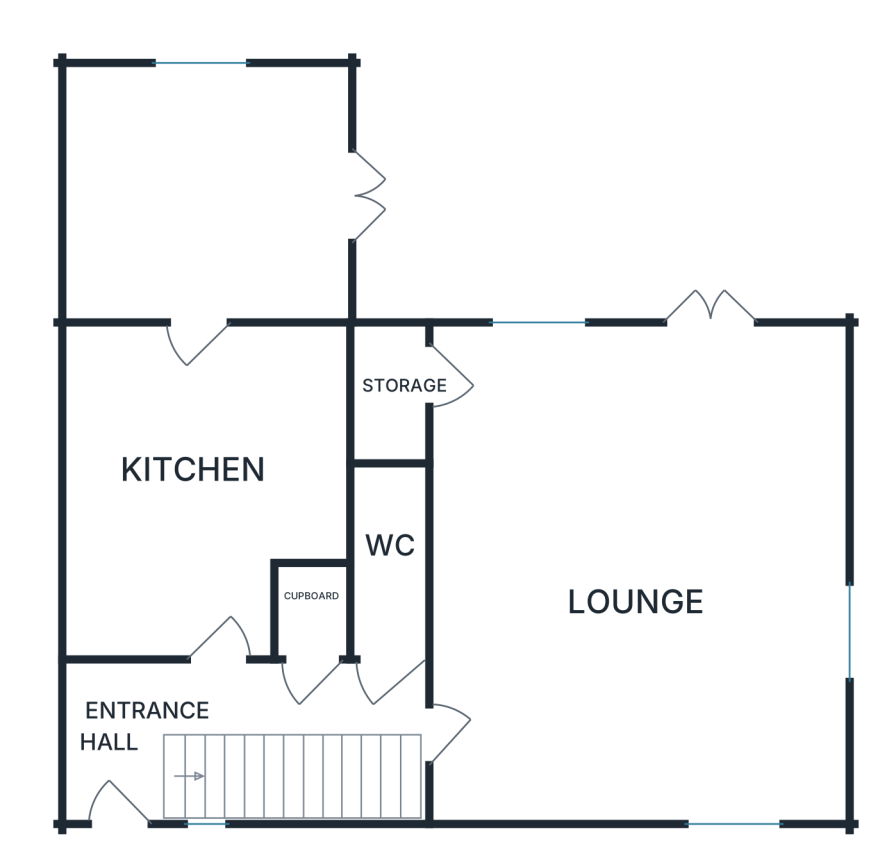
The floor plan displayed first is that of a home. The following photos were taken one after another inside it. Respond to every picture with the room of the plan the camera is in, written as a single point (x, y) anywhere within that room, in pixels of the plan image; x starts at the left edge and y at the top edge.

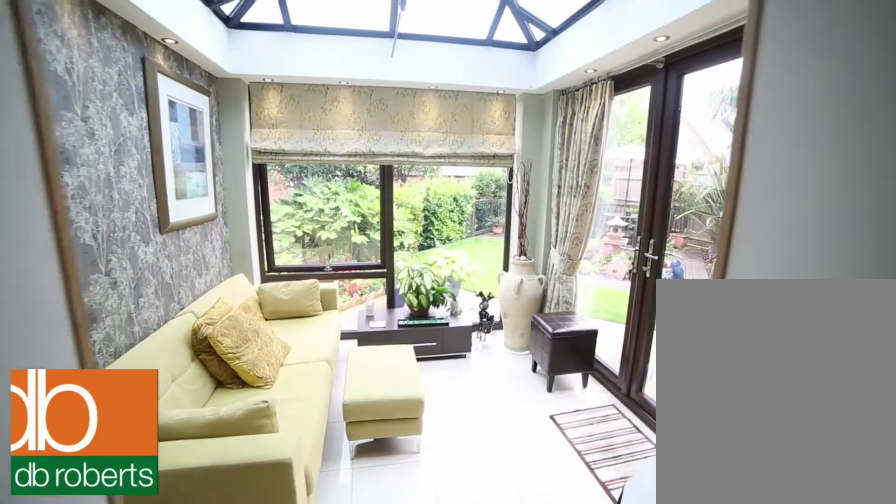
(206, 194)
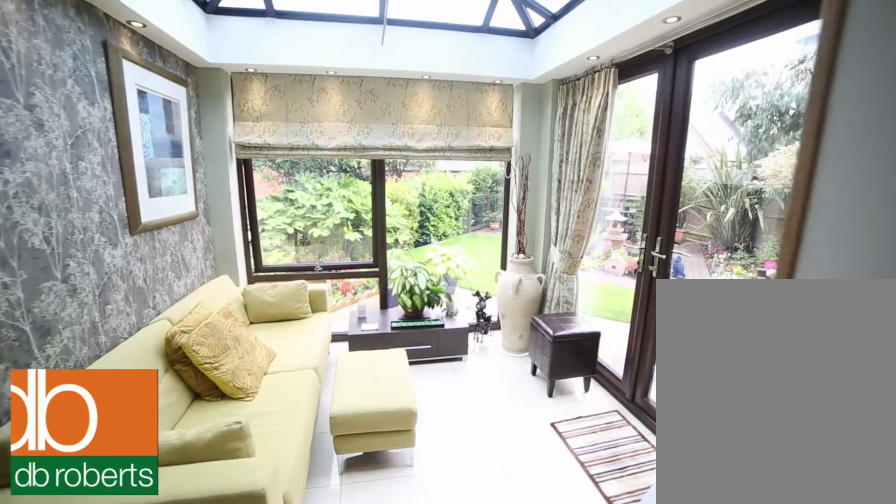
(206, 194)
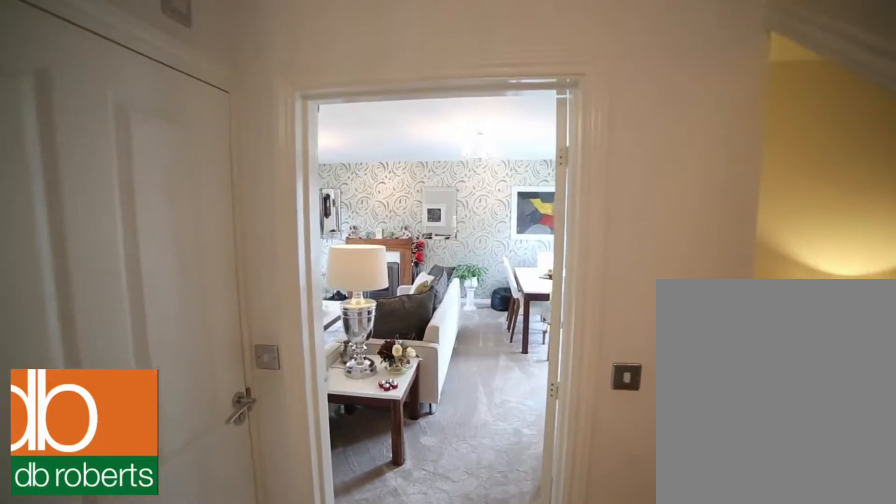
(222, 716)
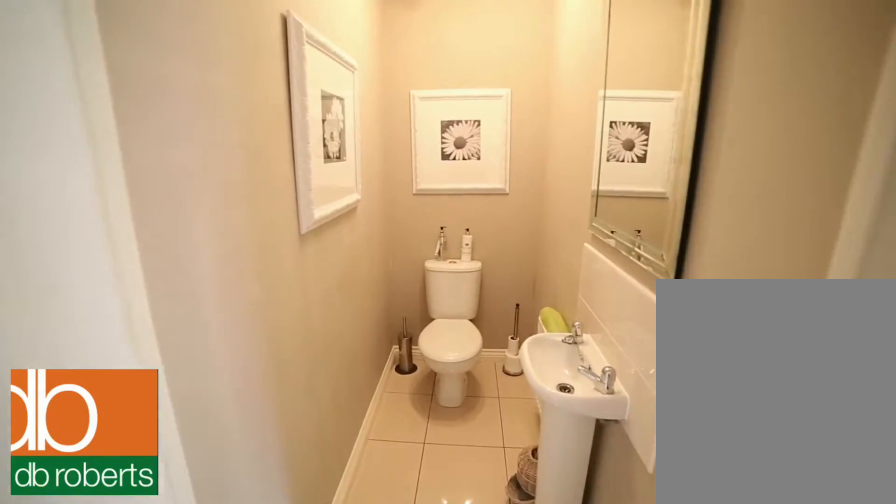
(389, 574)
